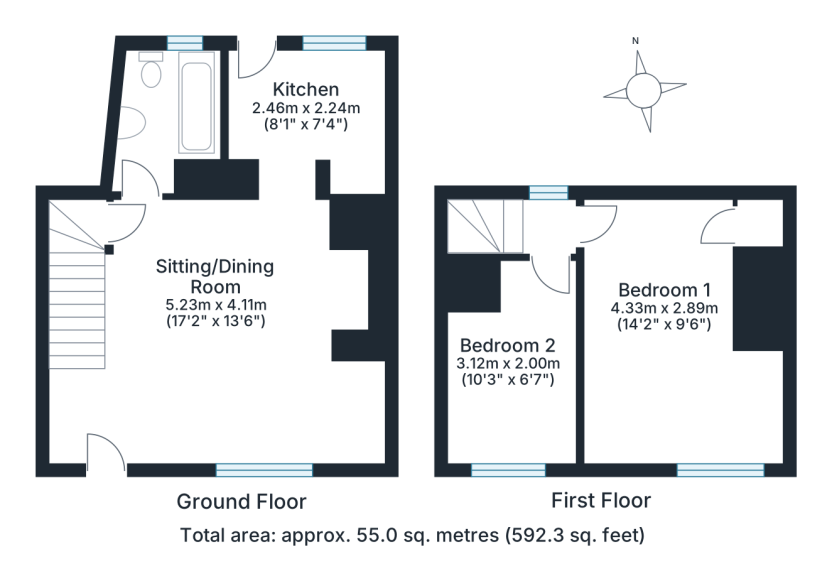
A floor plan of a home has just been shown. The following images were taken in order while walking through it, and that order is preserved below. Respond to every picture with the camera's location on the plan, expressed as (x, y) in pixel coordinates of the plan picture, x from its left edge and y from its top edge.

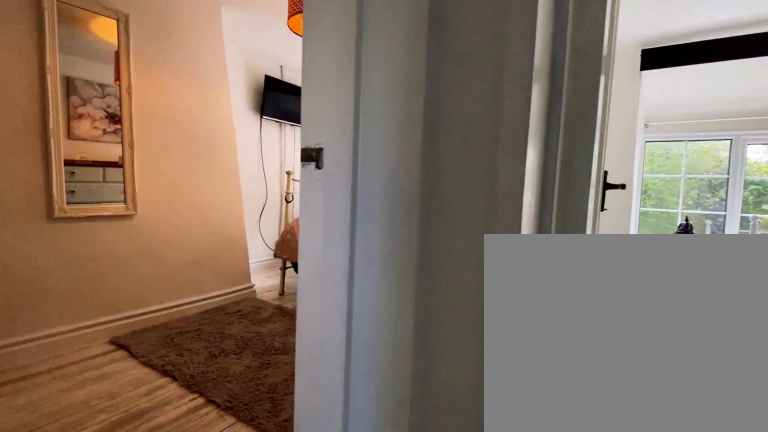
(569, 225)
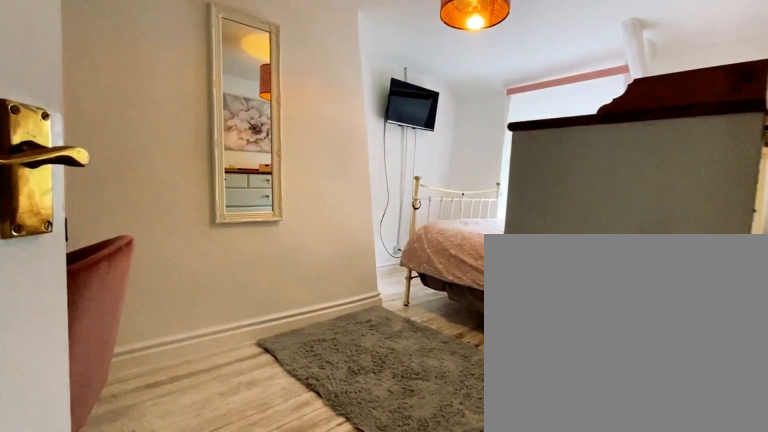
(598, 264)
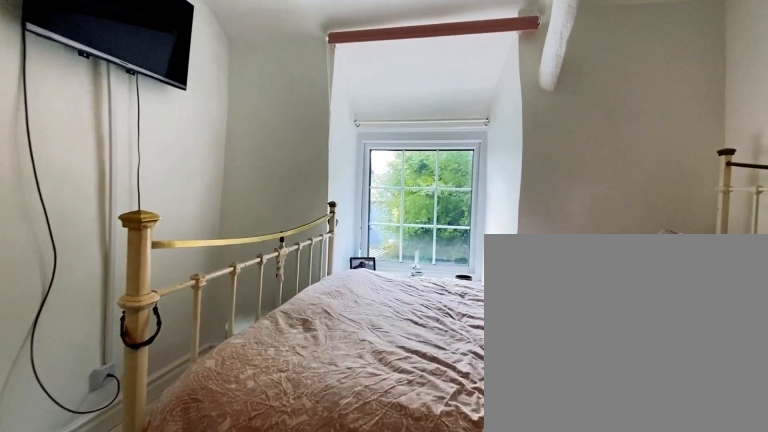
(666, 362)
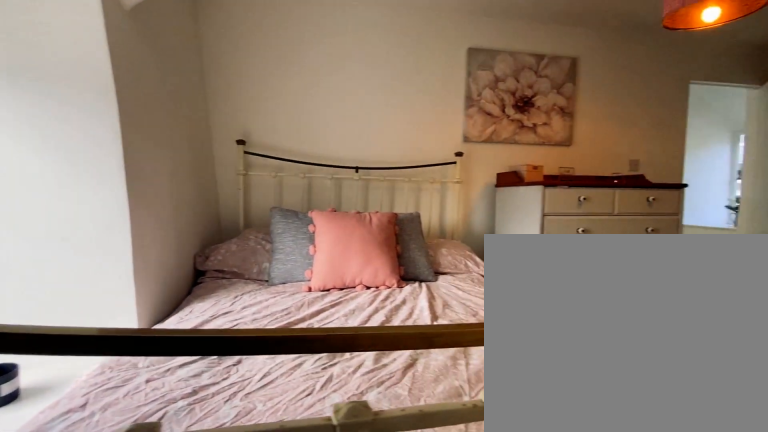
(666, 362)
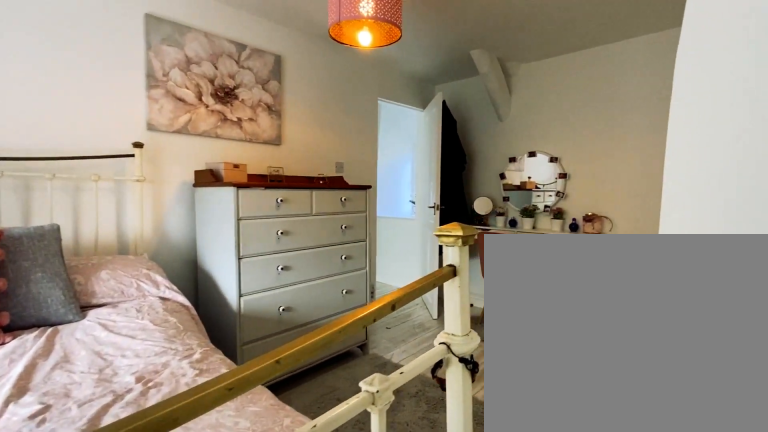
(666, 362)
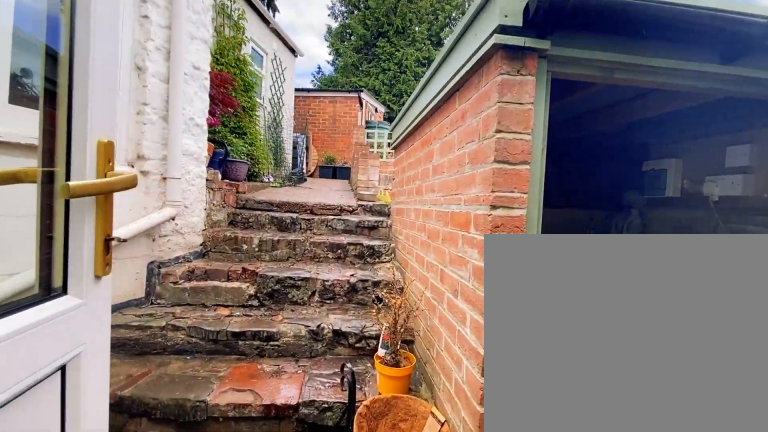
(255, 30)
